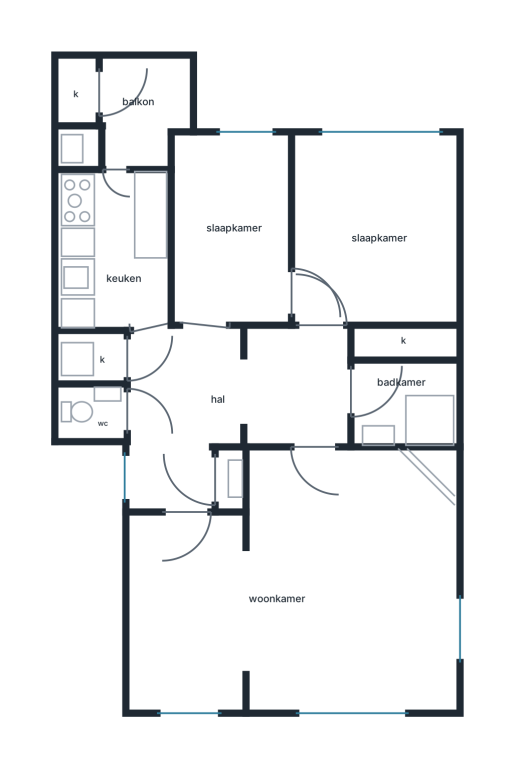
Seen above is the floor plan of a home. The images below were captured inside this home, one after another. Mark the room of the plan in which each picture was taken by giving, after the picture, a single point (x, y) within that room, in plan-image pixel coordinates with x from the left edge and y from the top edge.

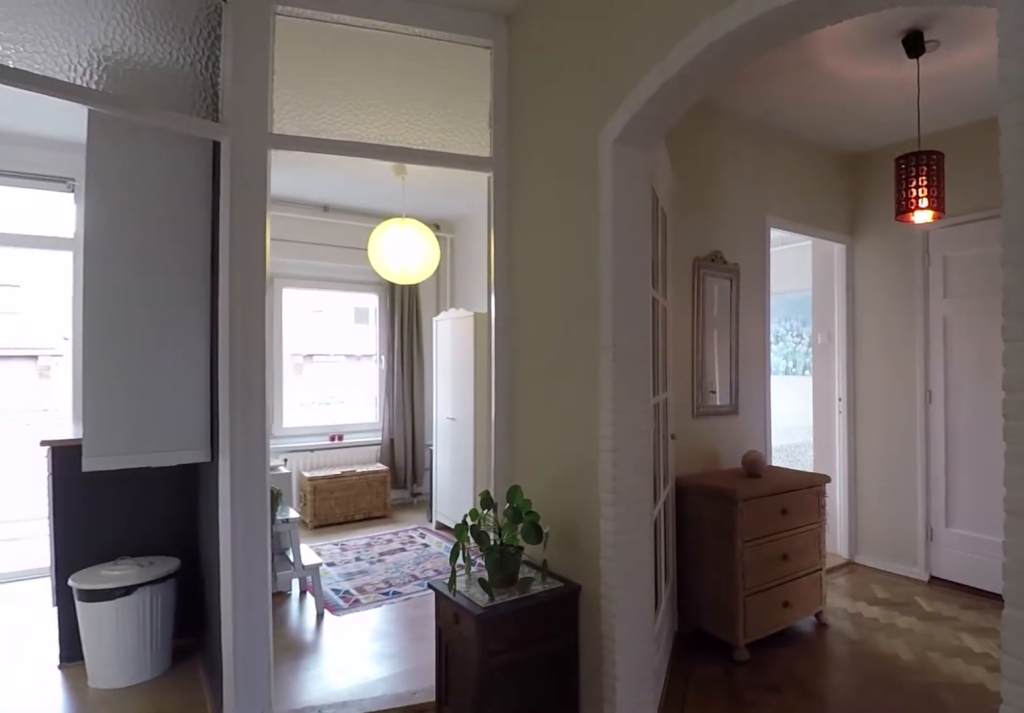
(132, 374)
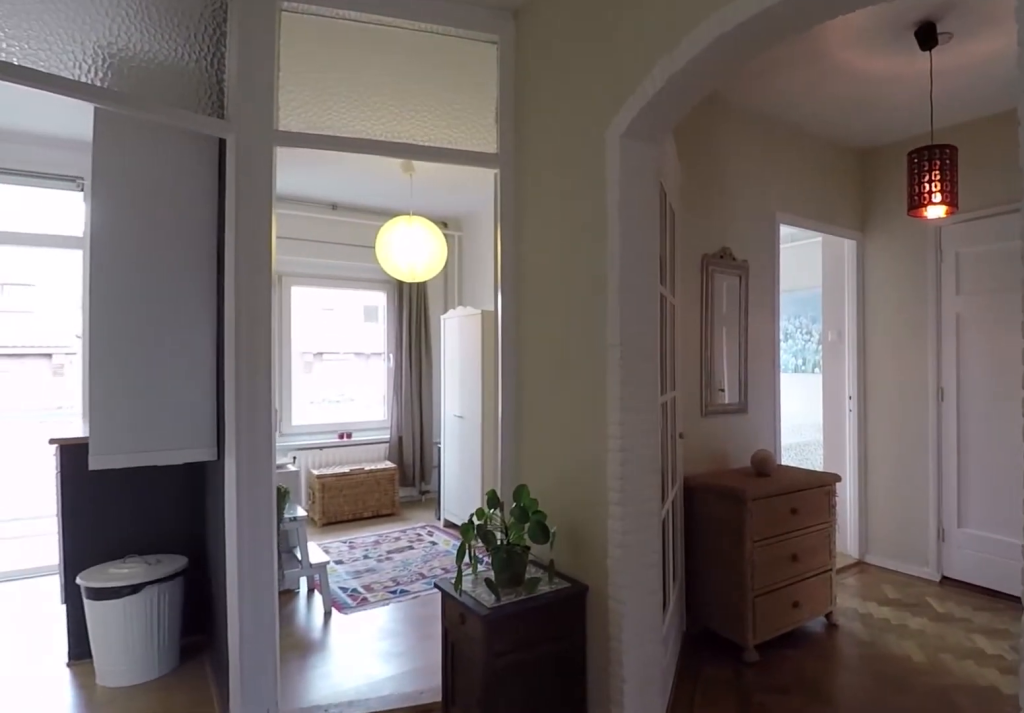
(132, 374)
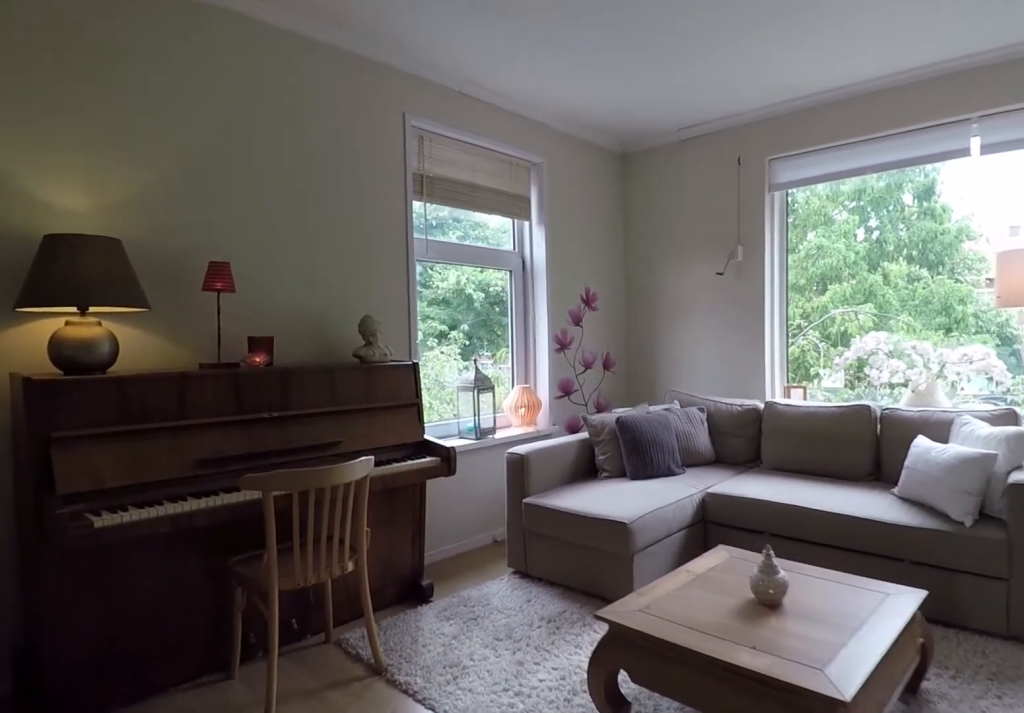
(302, 587)
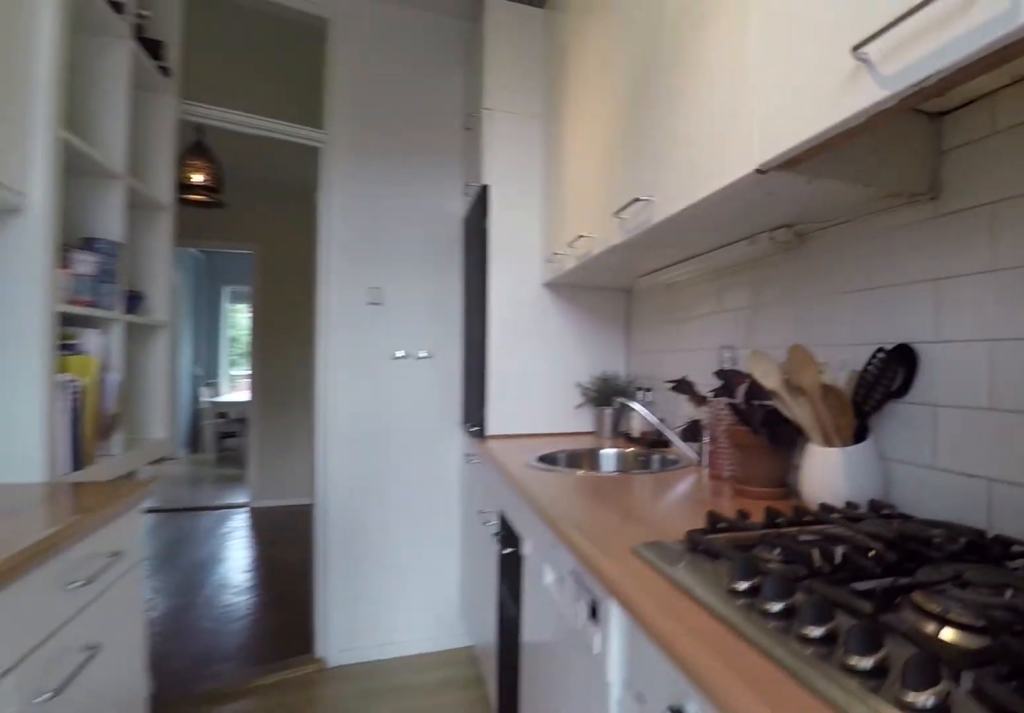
(114, 248)
